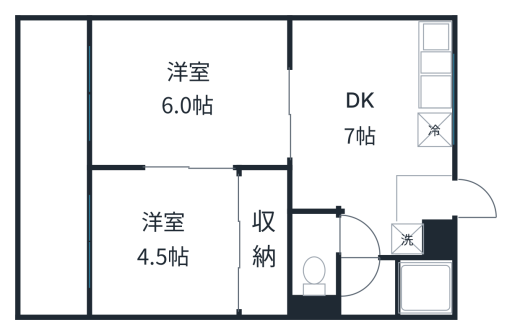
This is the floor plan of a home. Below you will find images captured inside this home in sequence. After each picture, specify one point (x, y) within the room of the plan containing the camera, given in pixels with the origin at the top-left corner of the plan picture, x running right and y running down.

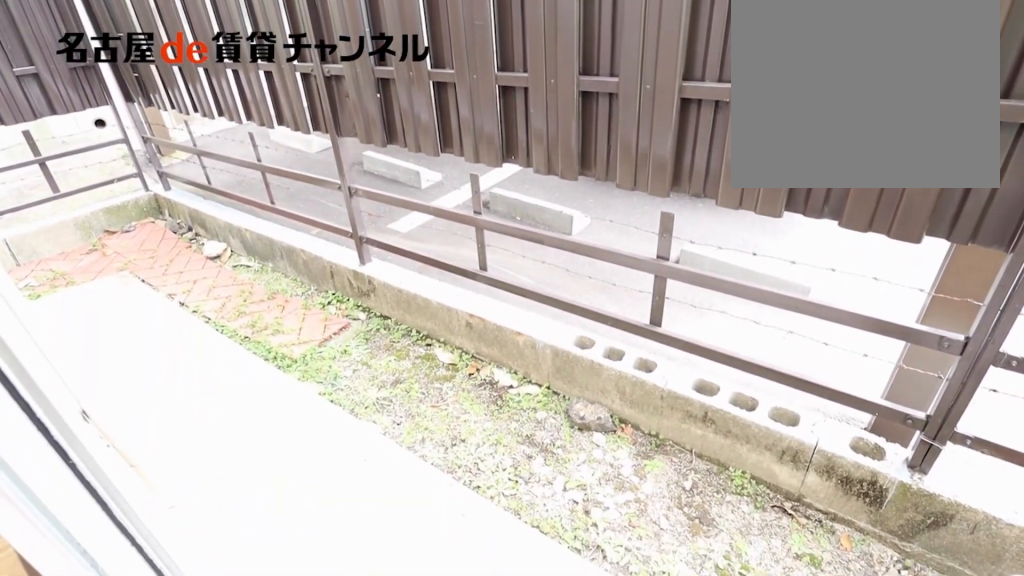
(59, 169)
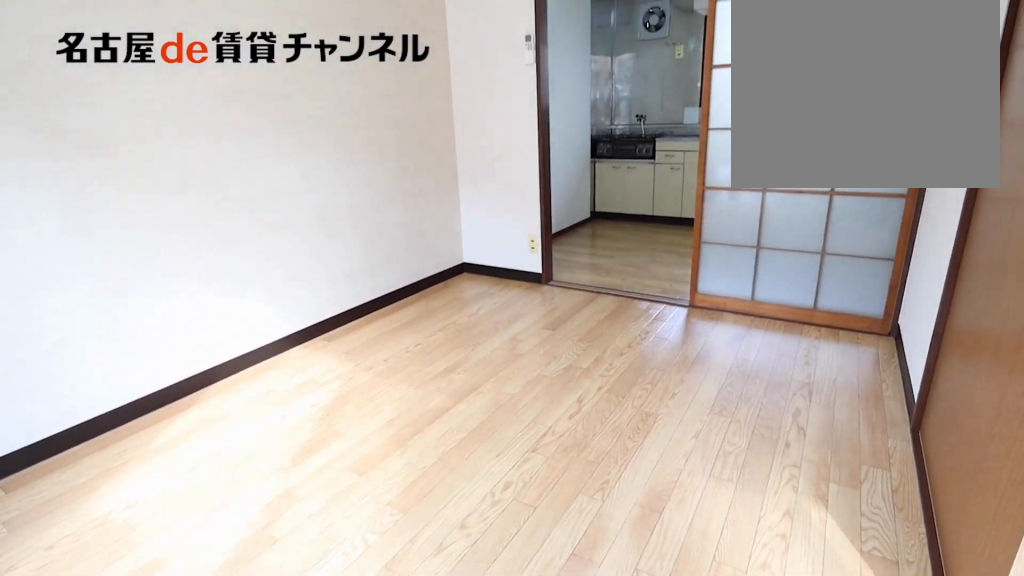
(187, 91)
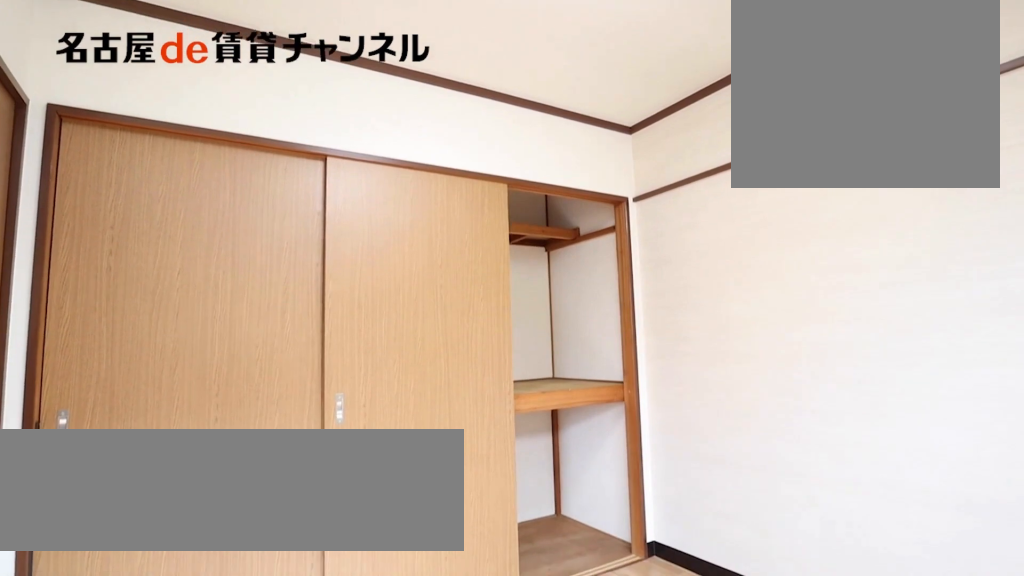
(164, 244)
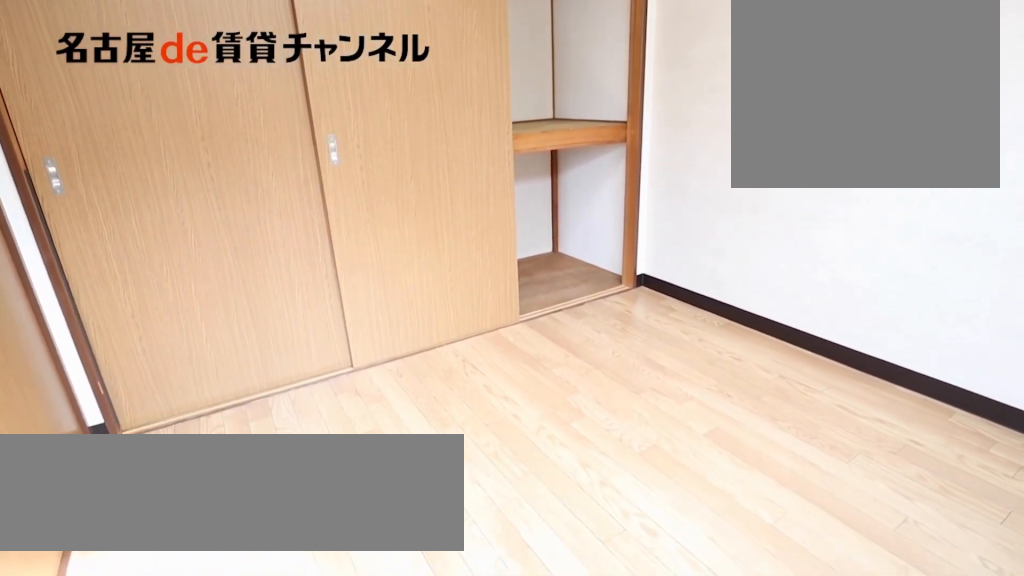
(164, 244)
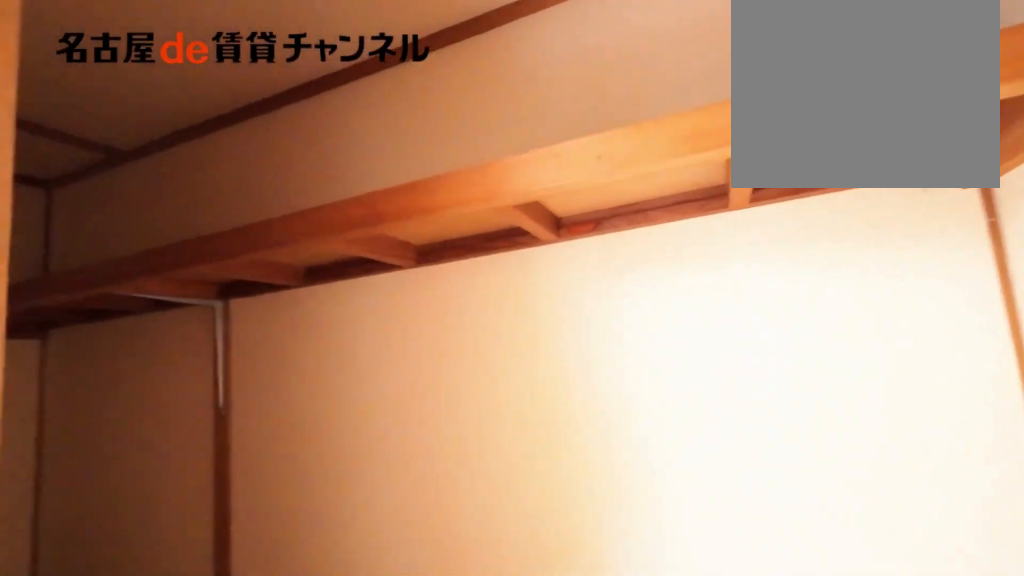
(263, 243)
